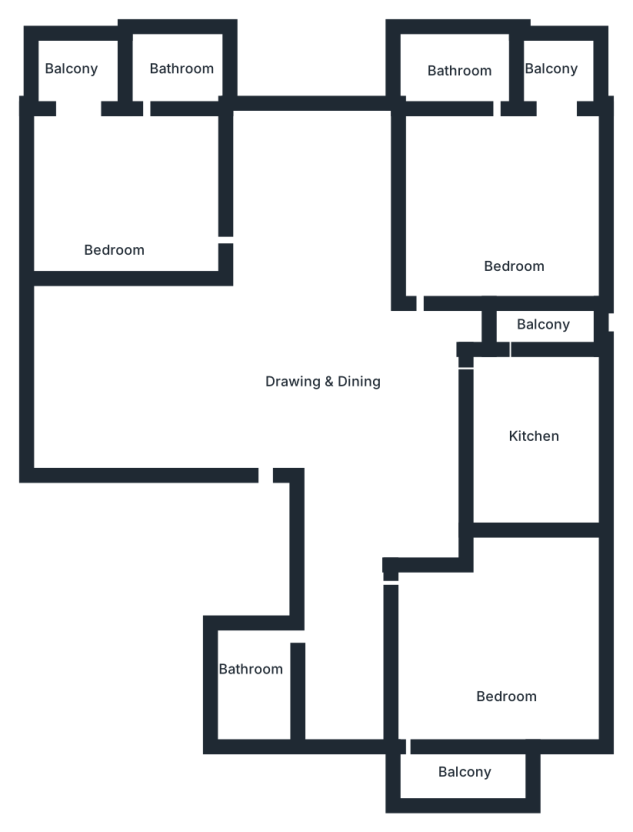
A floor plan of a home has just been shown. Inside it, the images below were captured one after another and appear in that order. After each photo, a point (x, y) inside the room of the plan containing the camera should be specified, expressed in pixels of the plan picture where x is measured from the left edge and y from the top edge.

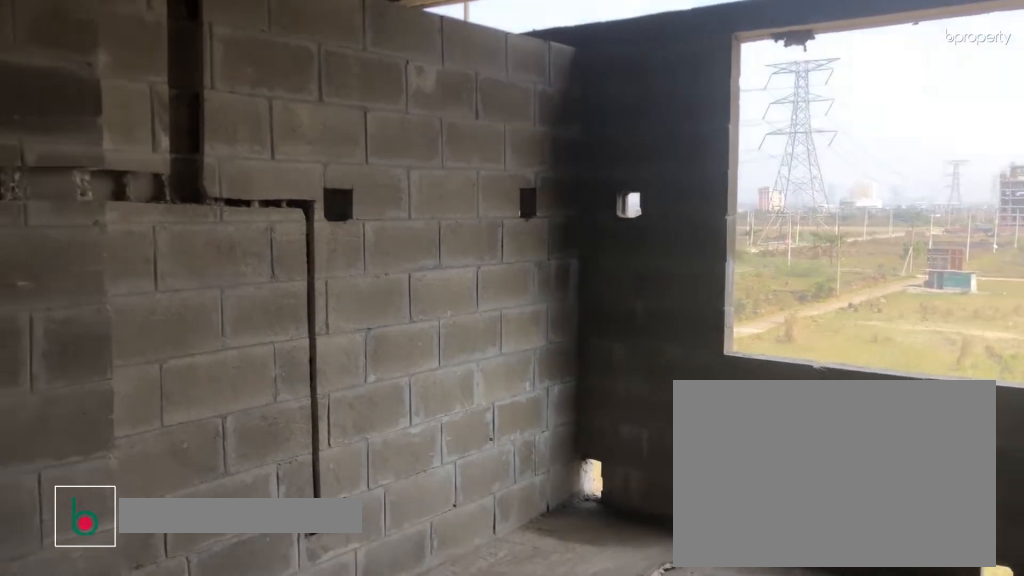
(325, 333)
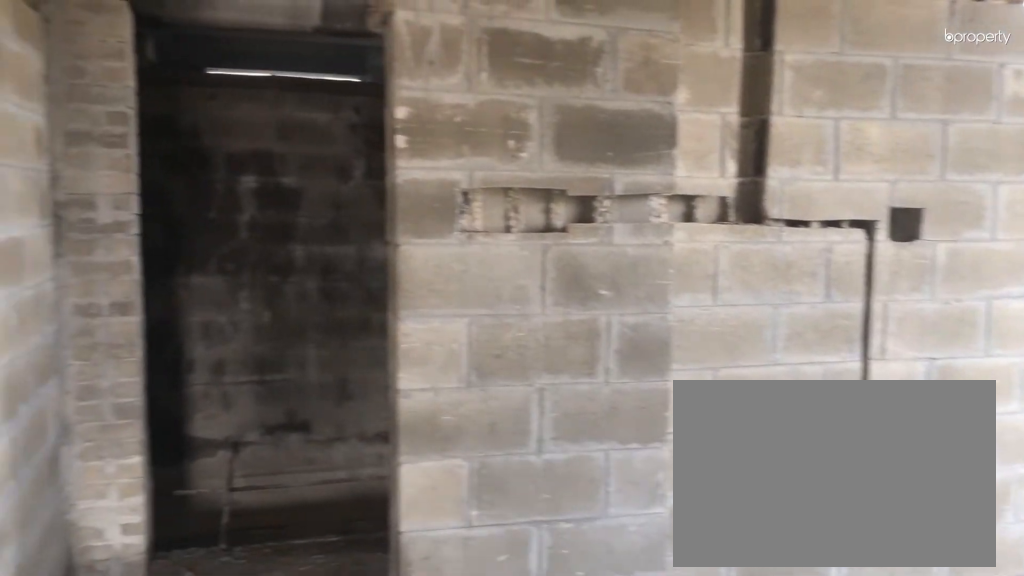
(325, 333)
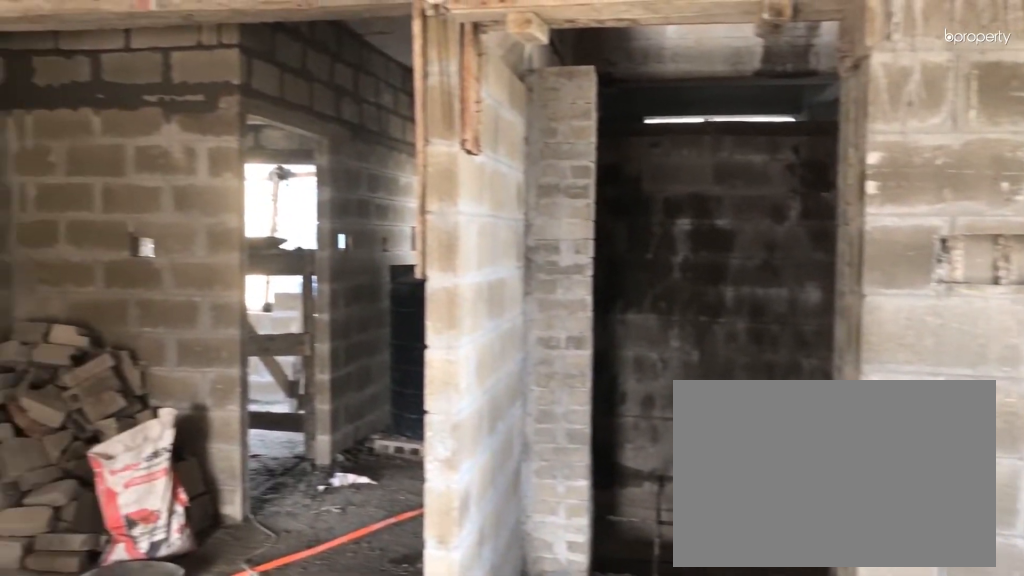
(325, 333)
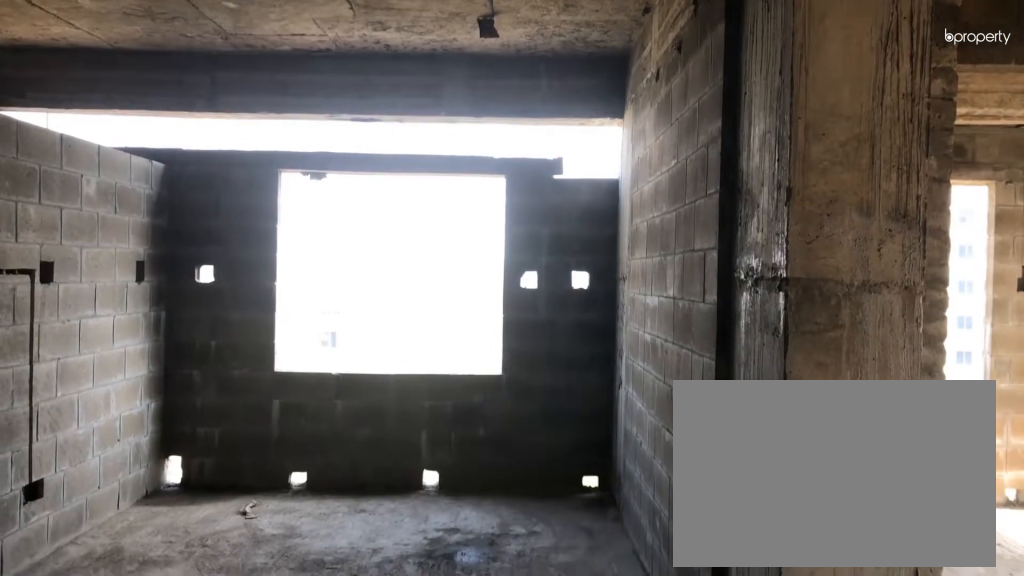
(325, 333)
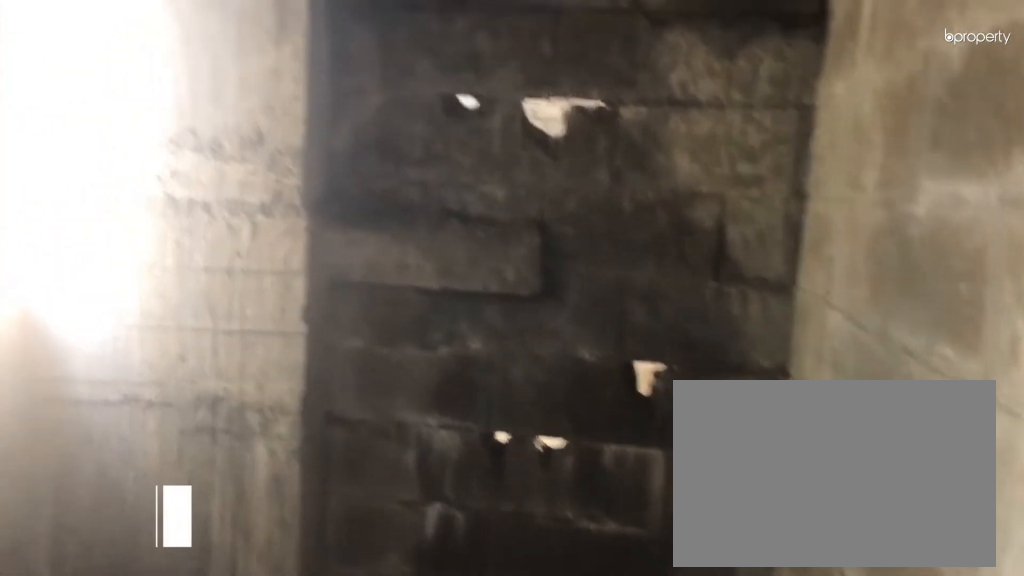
(254, 693)
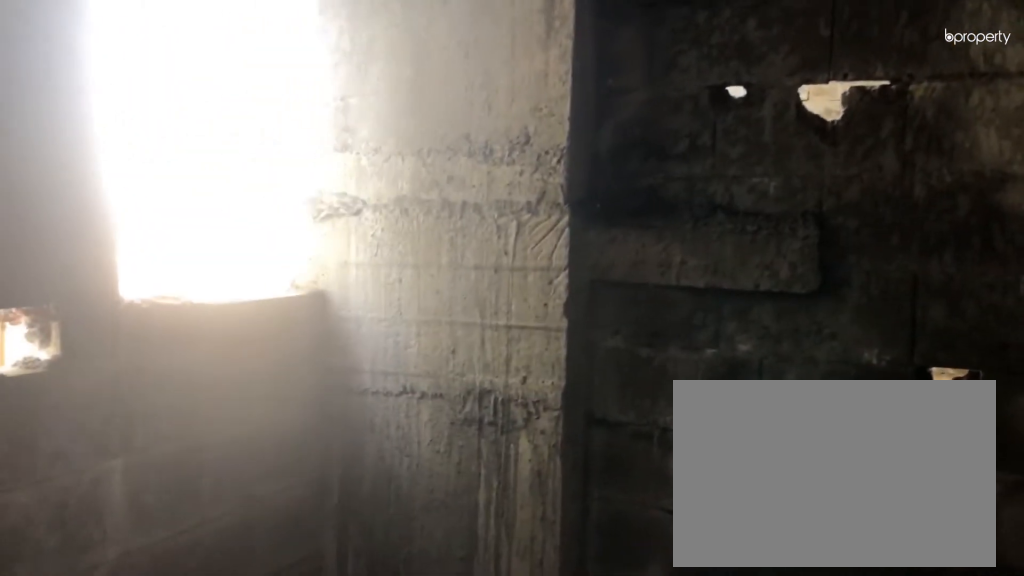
(254, 693)
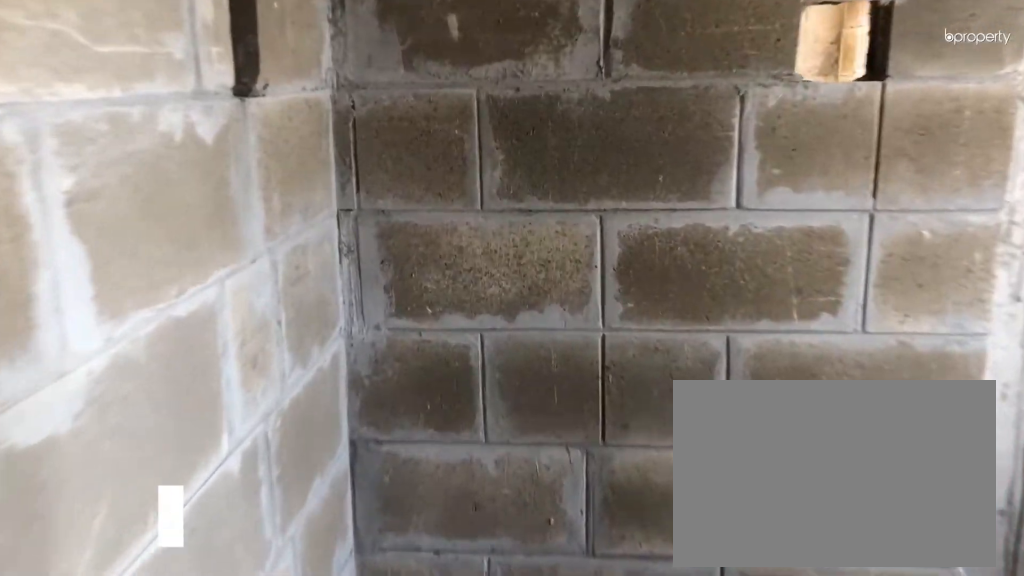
(559, 321)
